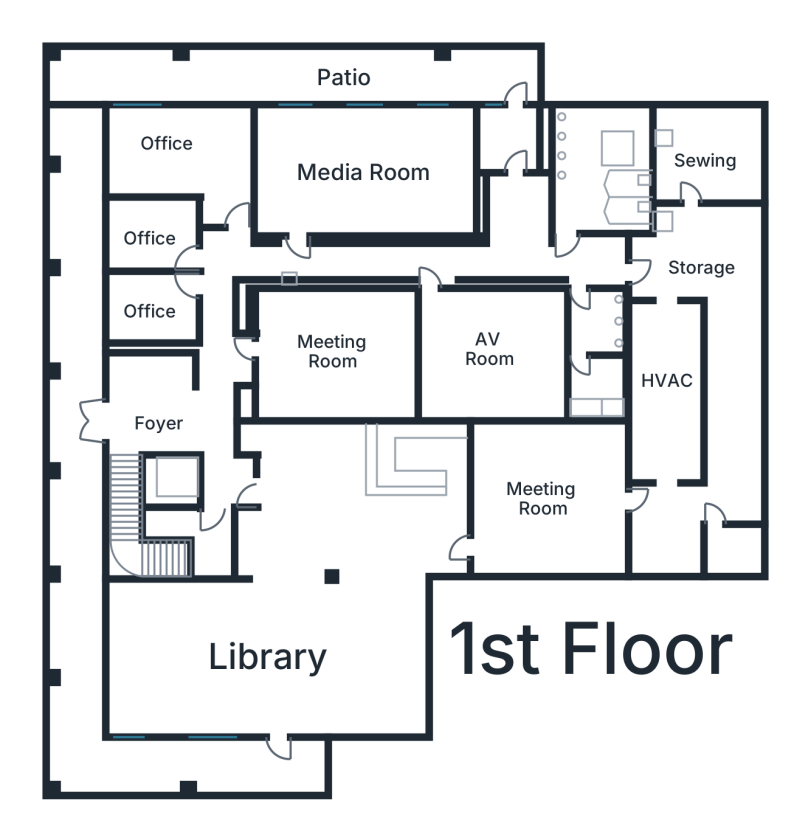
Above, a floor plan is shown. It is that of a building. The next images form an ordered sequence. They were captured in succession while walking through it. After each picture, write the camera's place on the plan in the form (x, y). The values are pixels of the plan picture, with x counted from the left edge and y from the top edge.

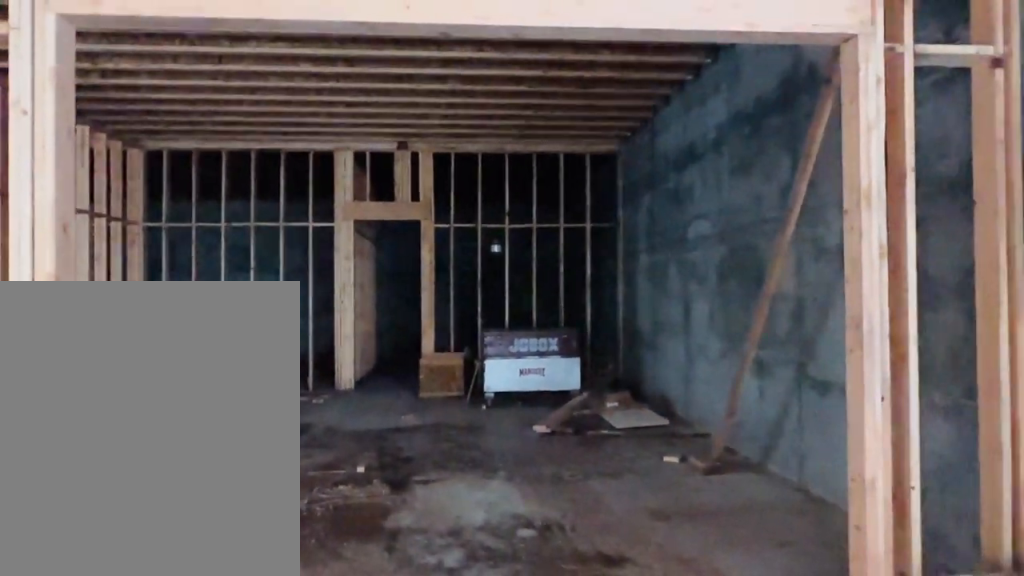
(431, 505)
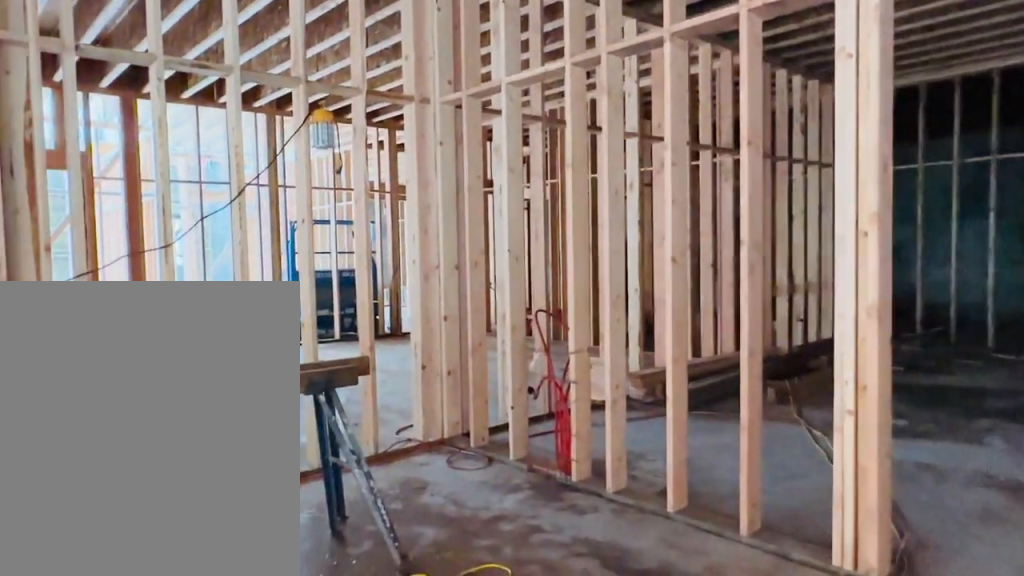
(431, 502)
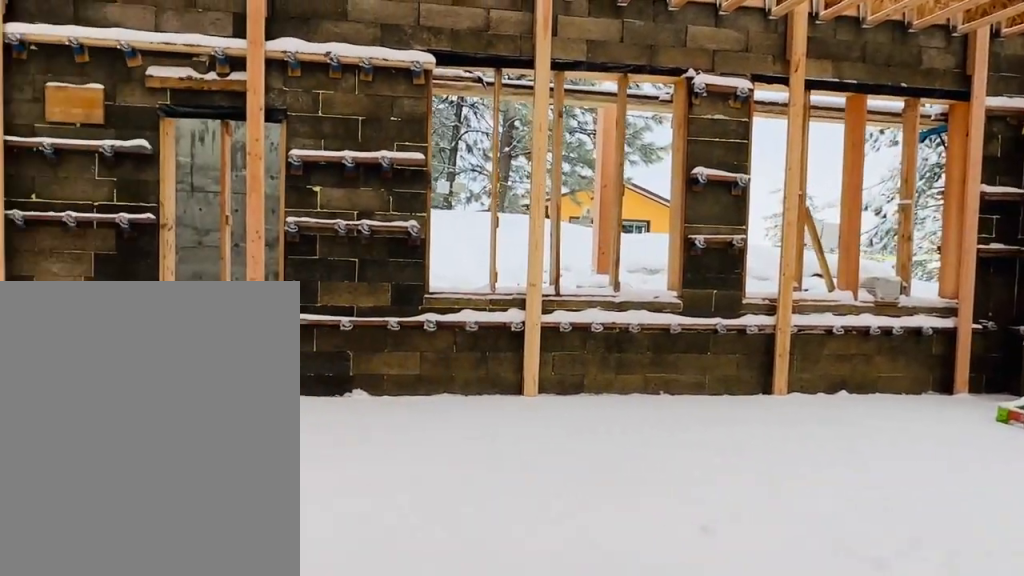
(244, 610)
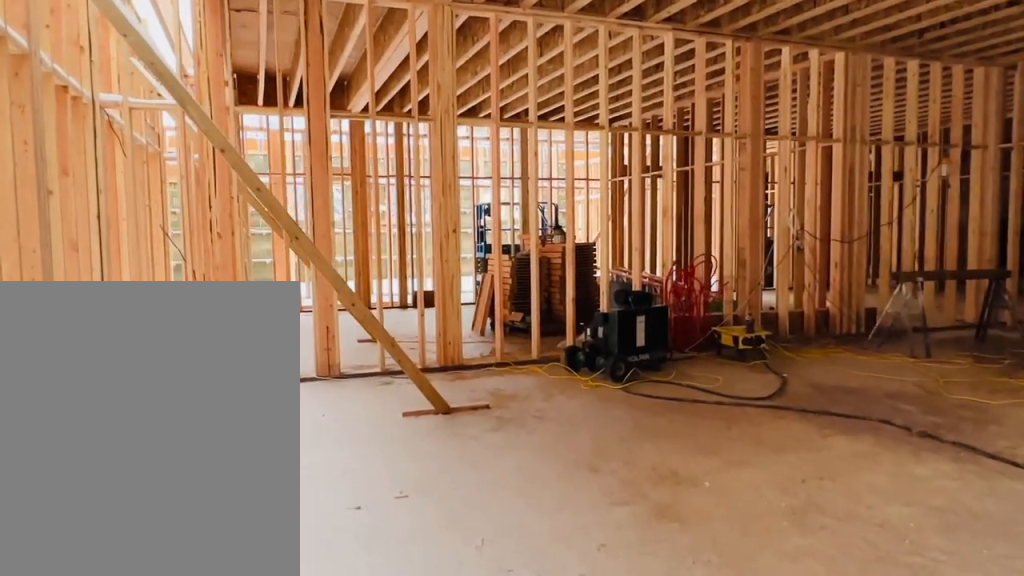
(251, 568)
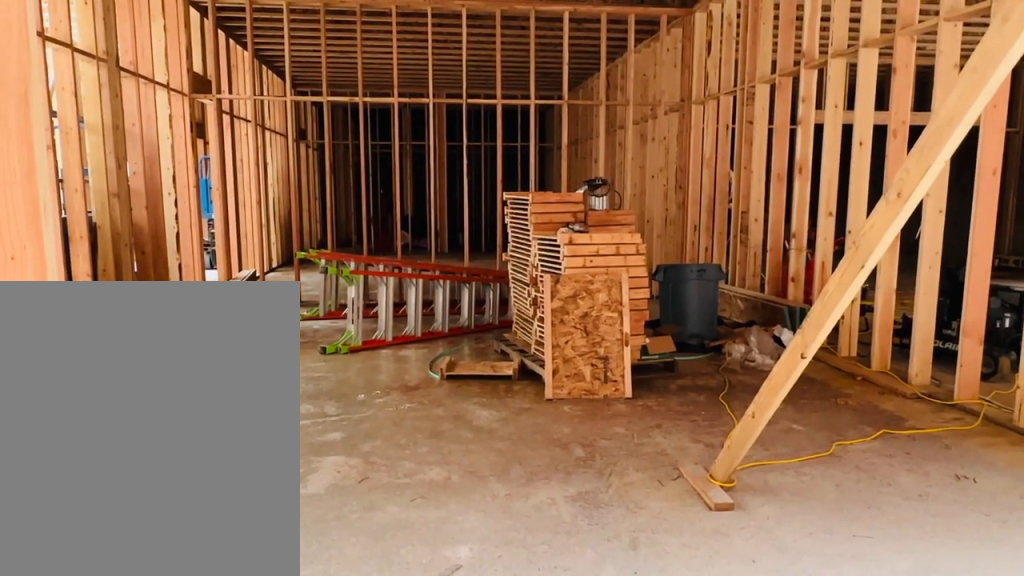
(245, 336)
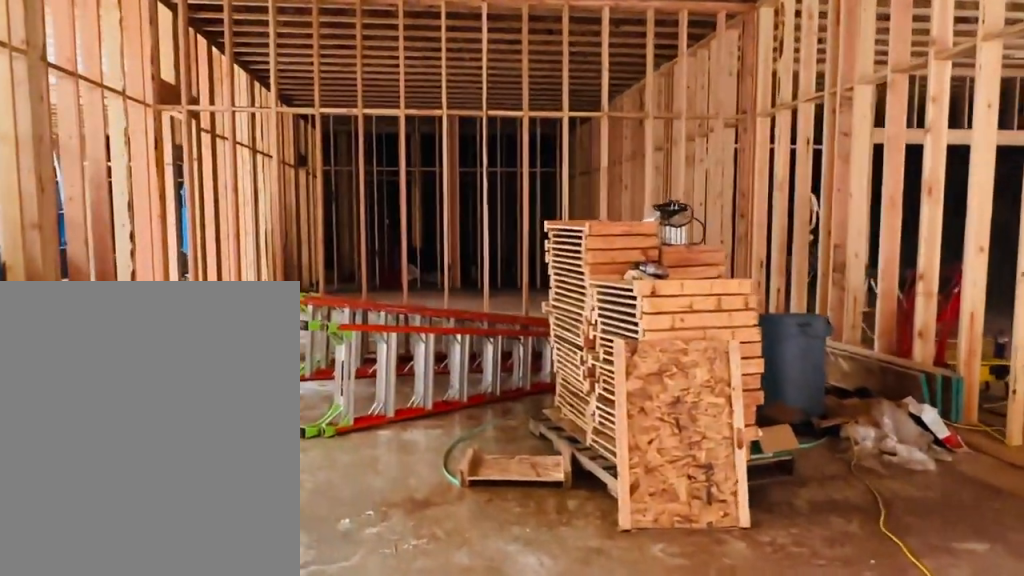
(255, 337)
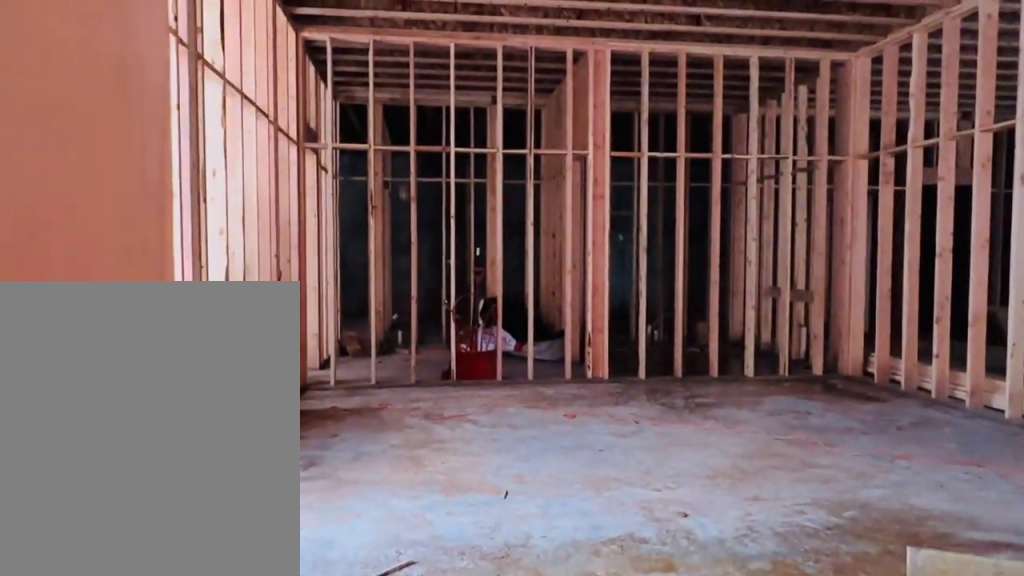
(392, 338)
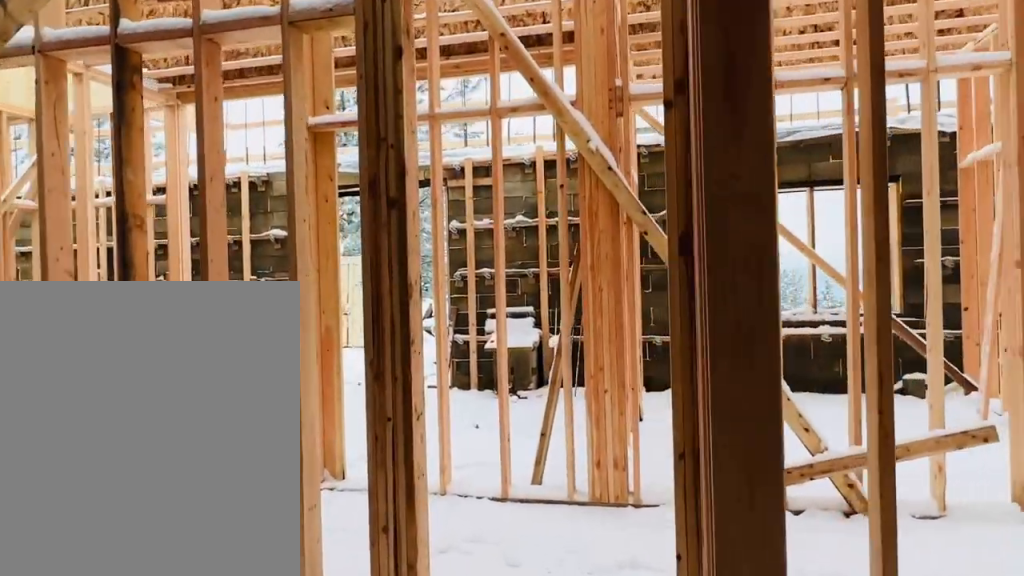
(275, 339)
